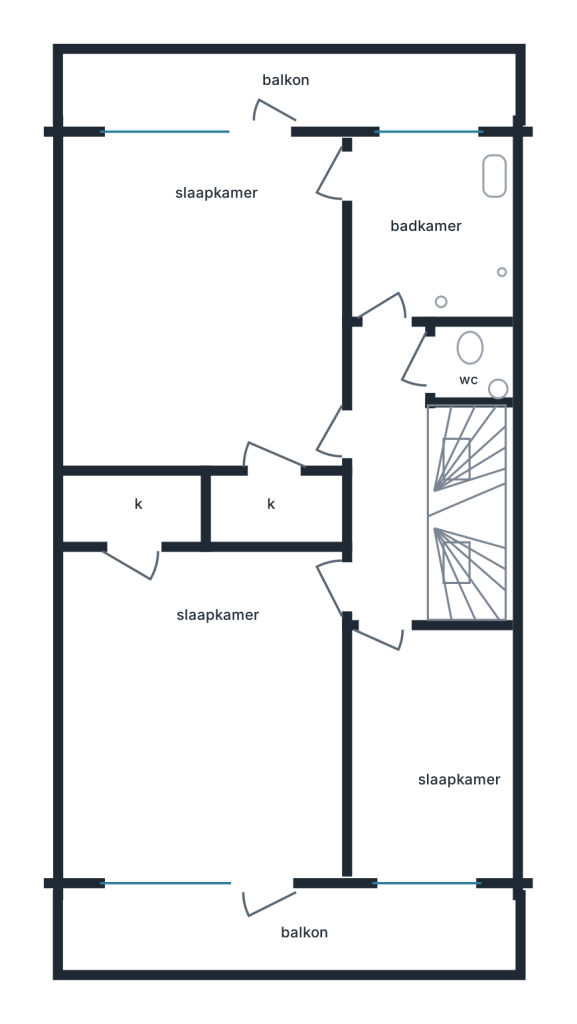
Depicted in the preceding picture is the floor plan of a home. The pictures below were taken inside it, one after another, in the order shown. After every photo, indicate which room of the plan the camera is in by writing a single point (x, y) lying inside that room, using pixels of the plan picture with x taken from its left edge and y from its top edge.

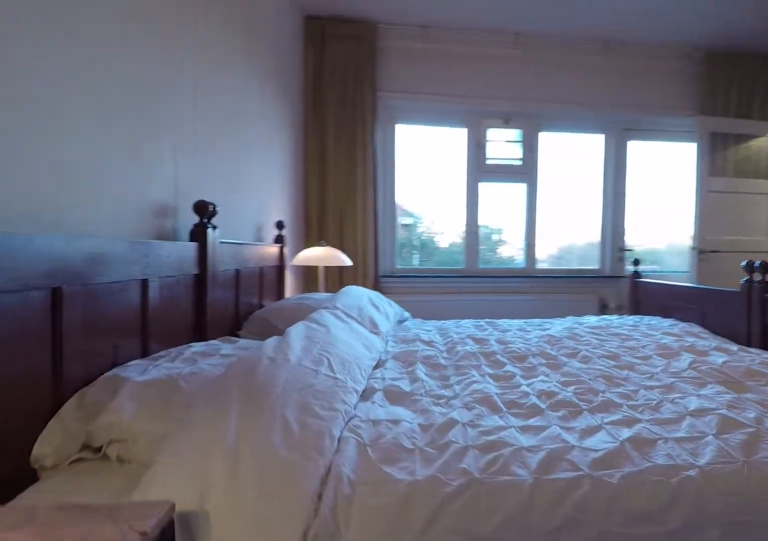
(201, 300)
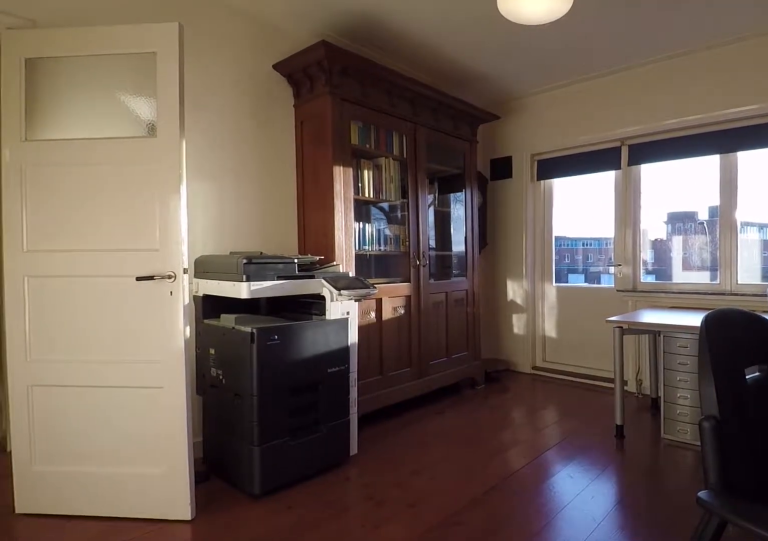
(202, 708)
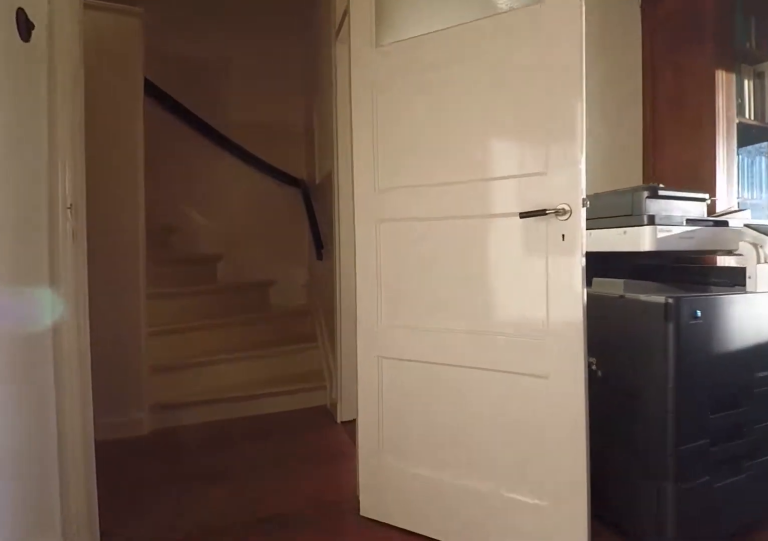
(202, 708)
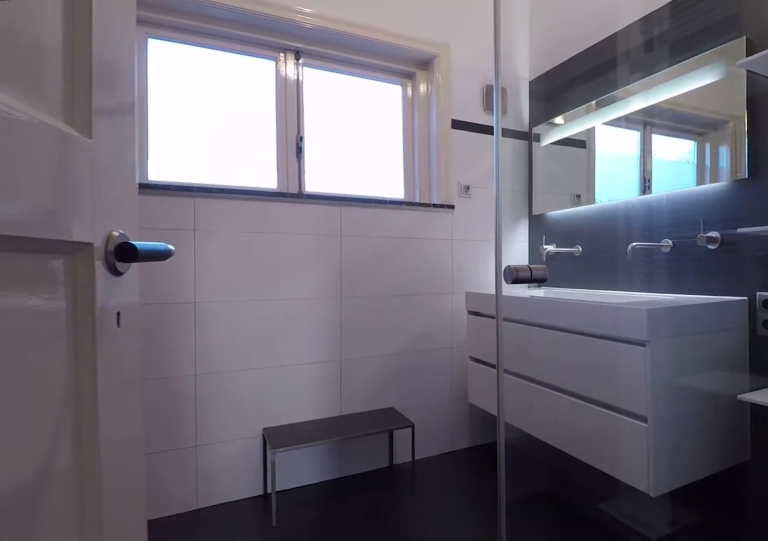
(429, 230)
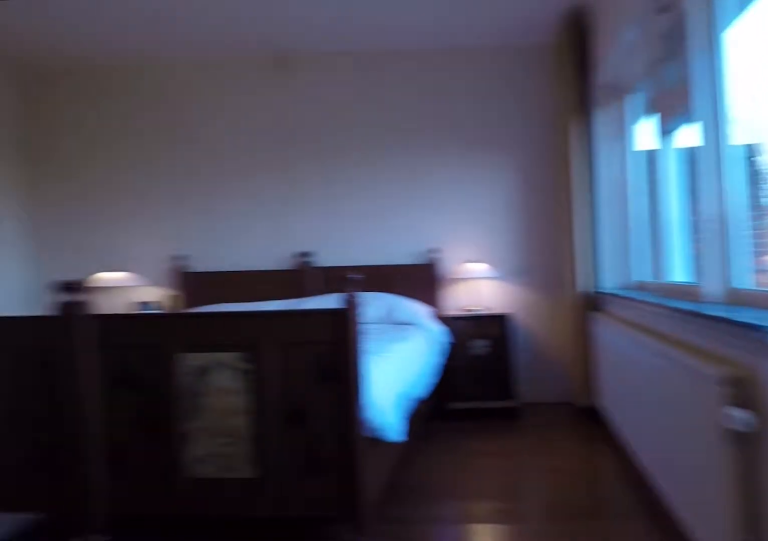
(206, 299)
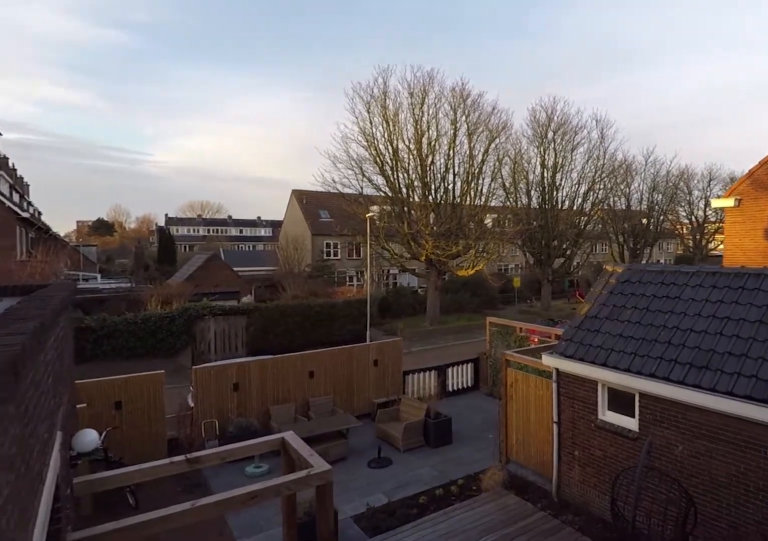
(283, 89)
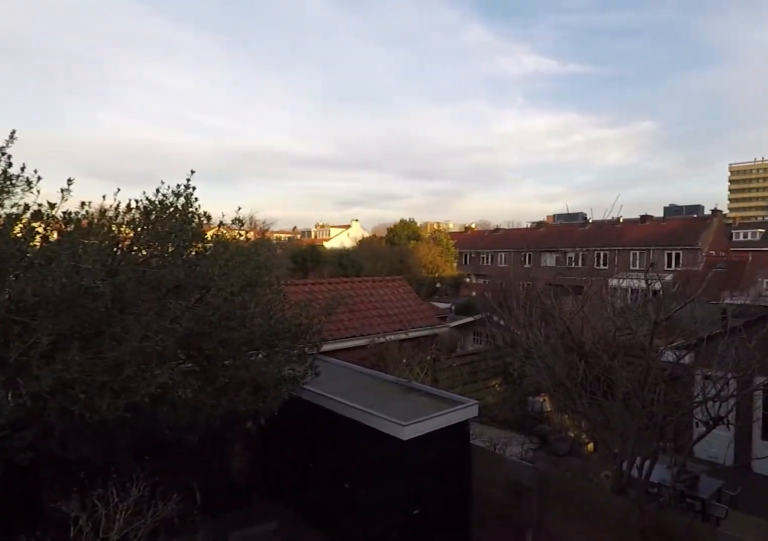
(283, 89)
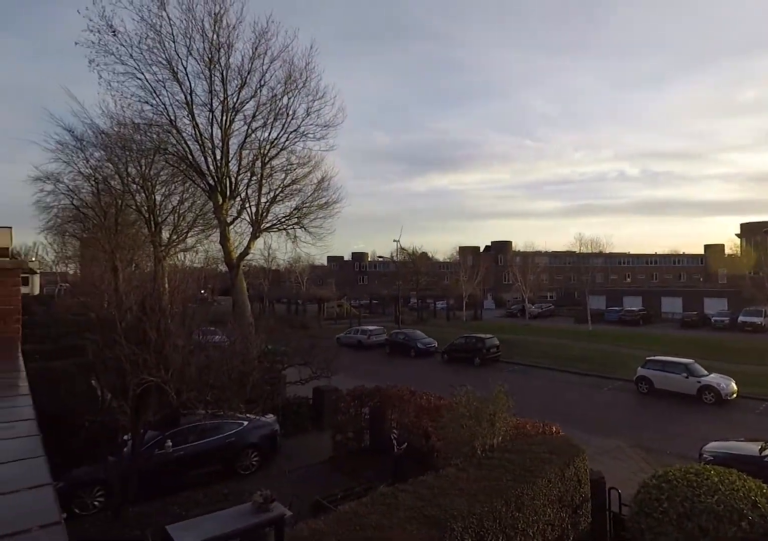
(284, 933)
